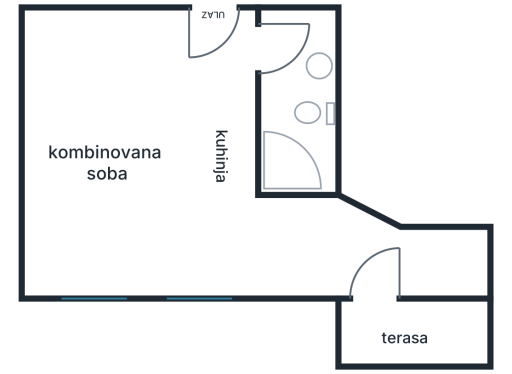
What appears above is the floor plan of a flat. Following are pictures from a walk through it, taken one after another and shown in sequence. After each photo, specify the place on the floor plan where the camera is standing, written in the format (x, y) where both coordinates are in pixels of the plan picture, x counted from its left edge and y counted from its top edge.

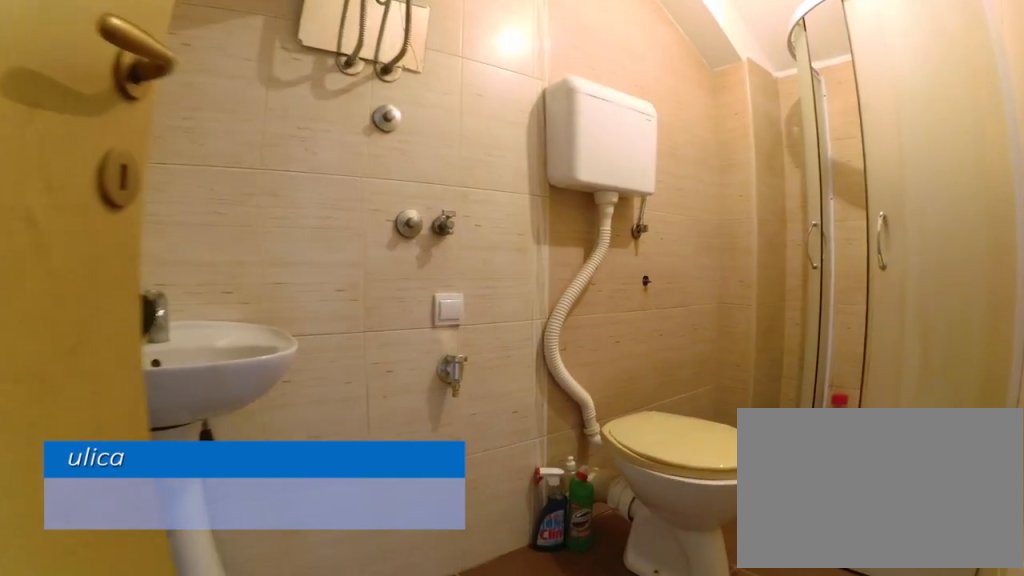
(242, 31)
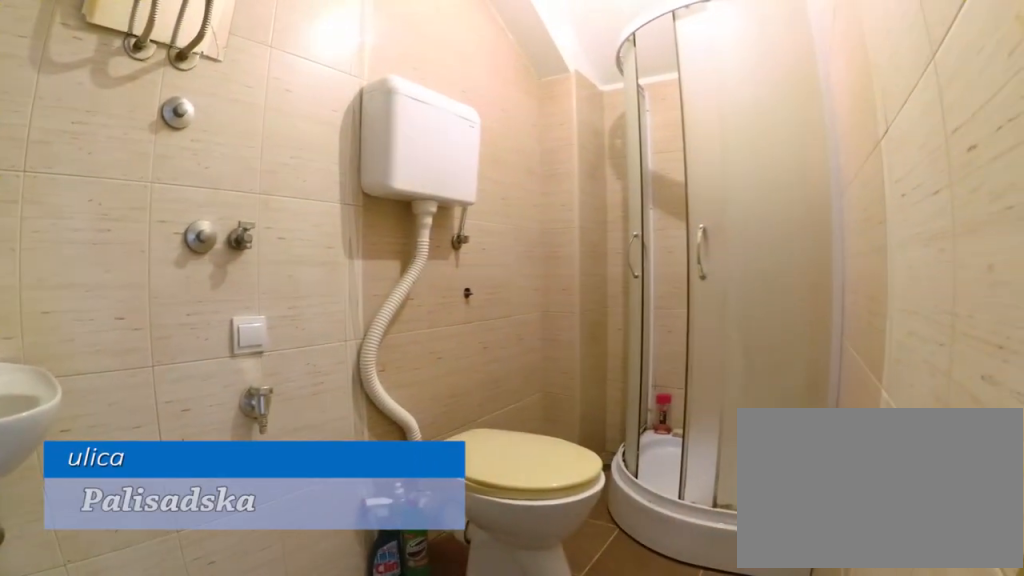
(268, 35)
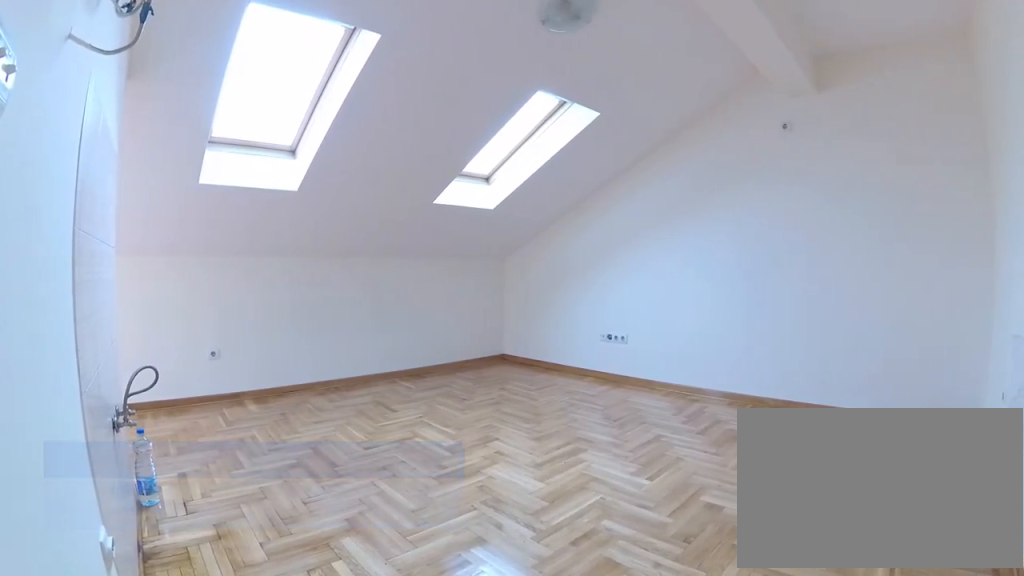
(255, 30)
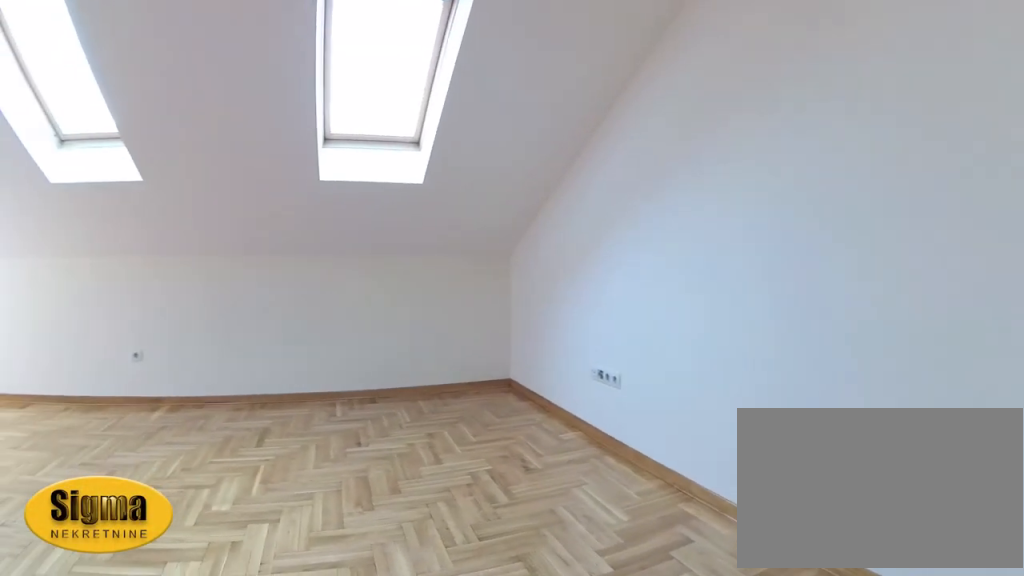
(122, 63)
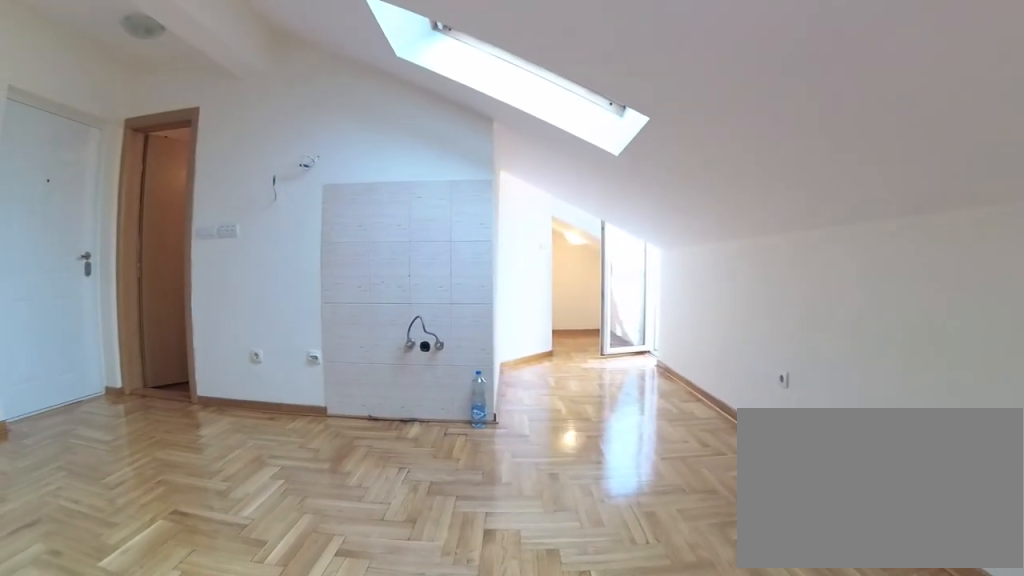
(59, 205)
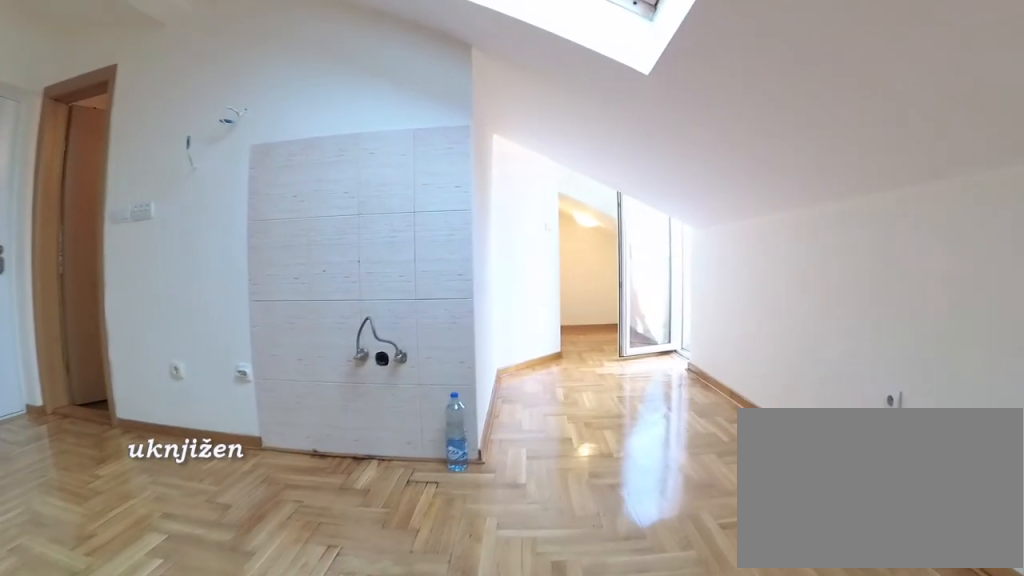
(114, 235)
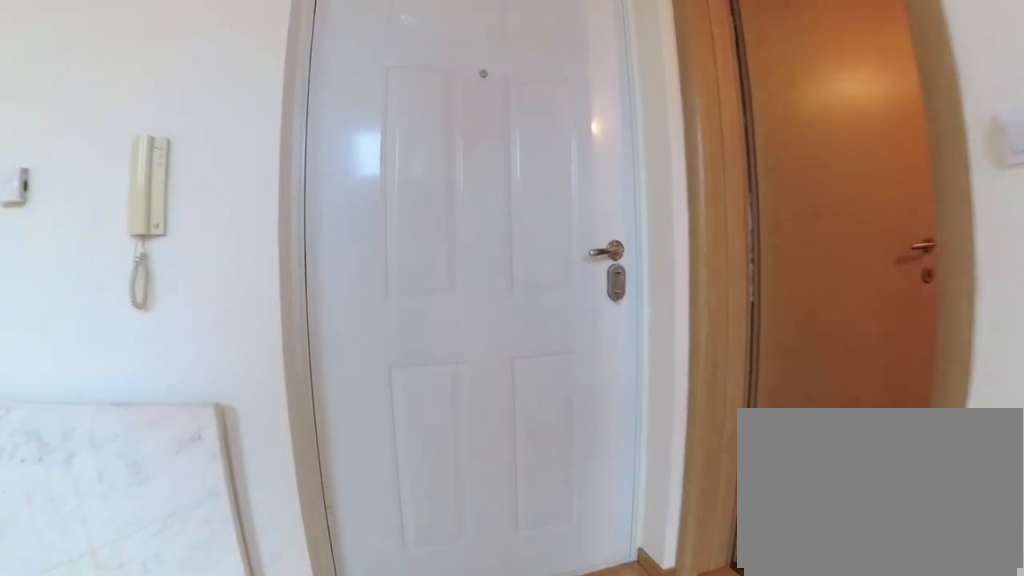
(230, 116)
